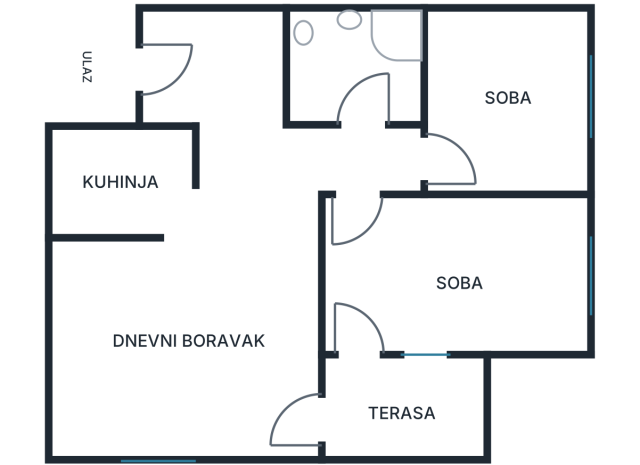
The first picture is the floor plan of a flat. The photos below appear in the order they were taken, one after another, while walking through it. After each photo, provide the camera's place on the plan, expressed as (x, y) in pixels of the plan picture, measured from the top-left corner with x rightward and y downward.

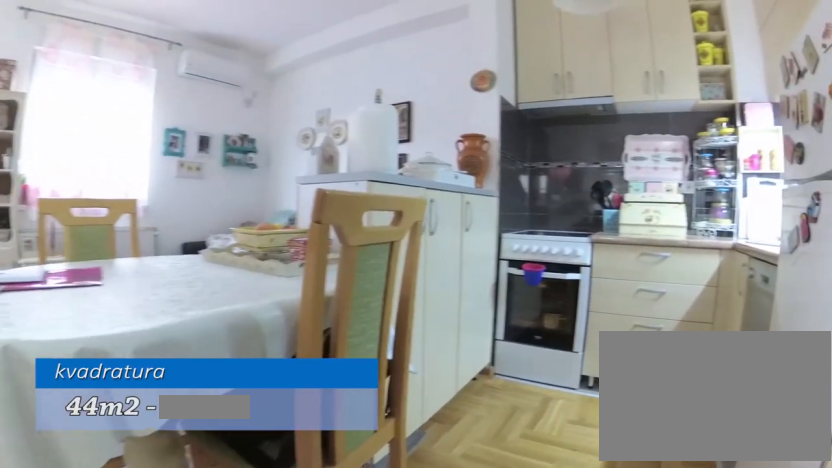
(223, 184)
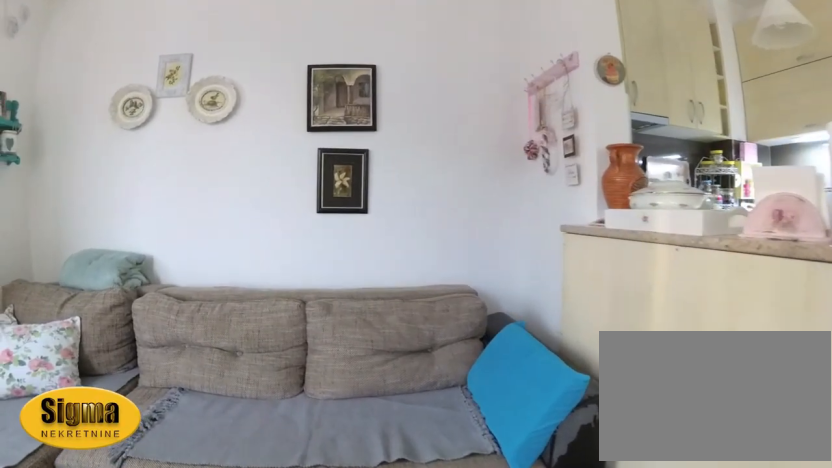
(167, 333)
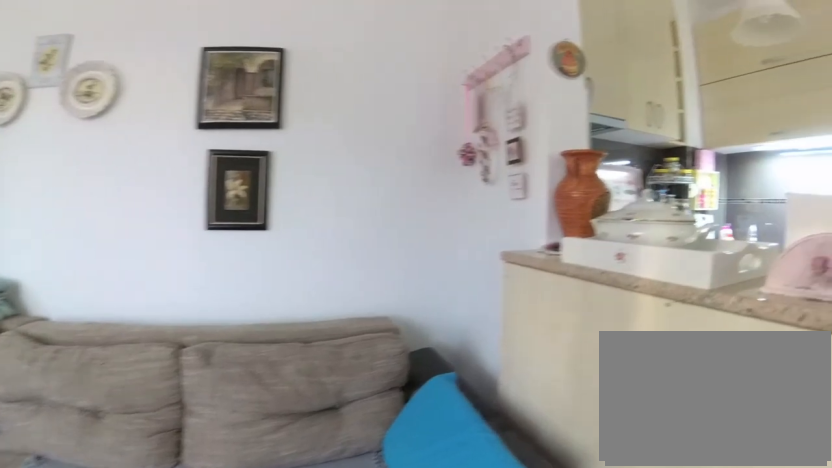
(136, 331)
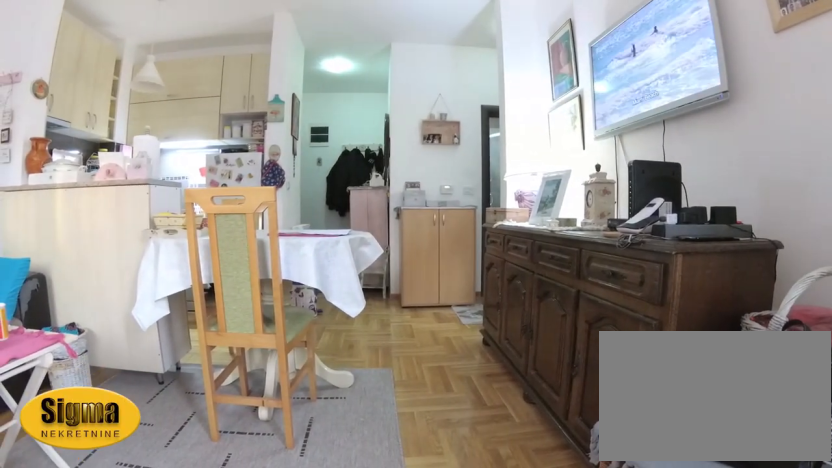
(271, 432)
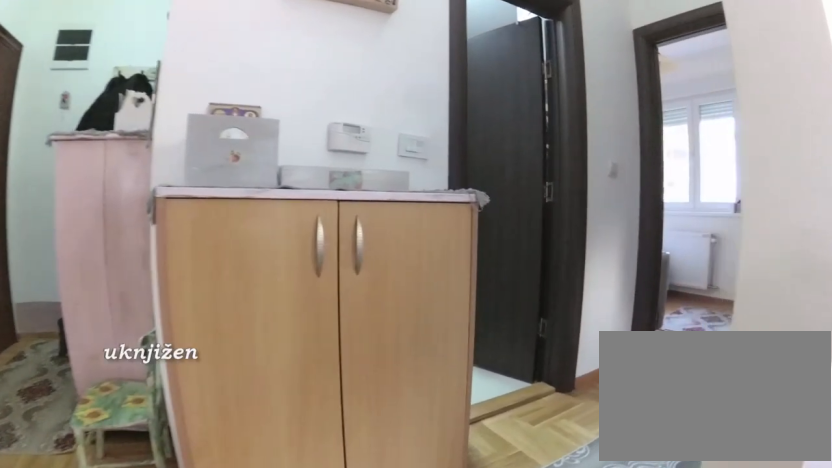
(267, 232)
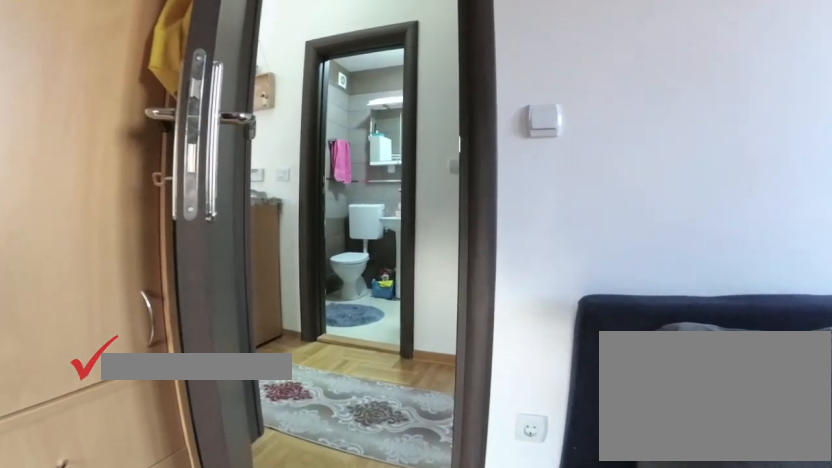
(407, 247)
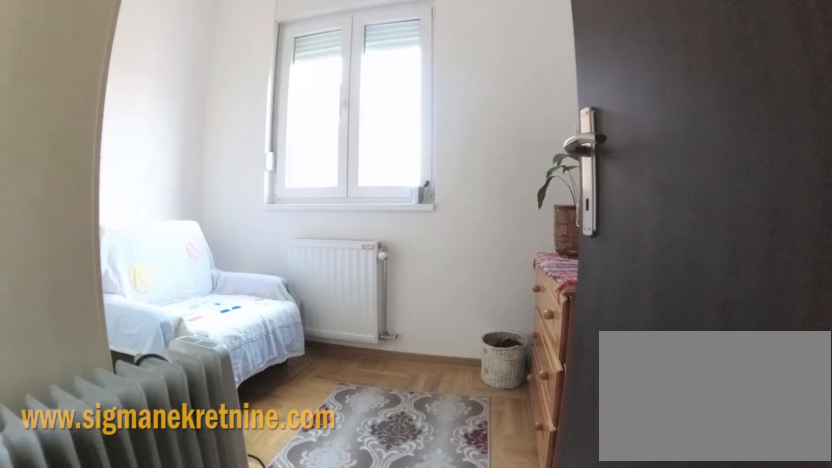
(383, 167)
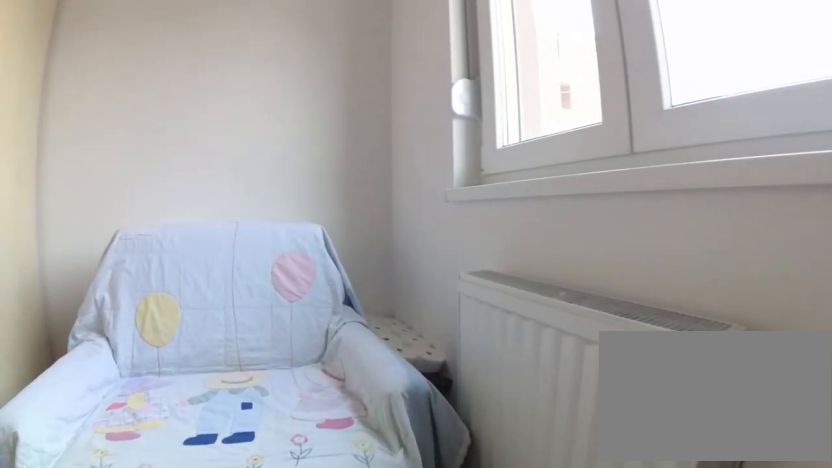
(524, 135)
